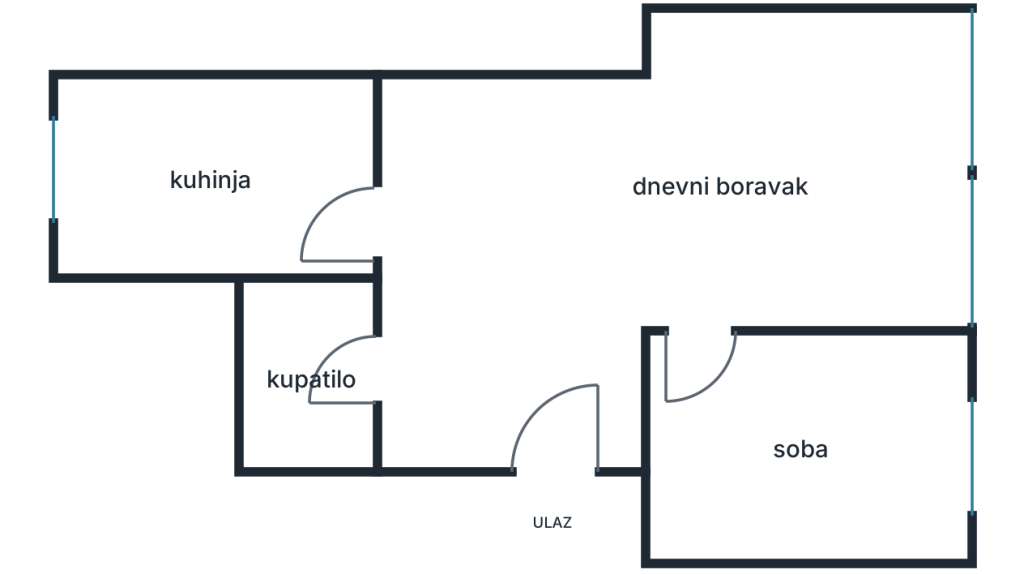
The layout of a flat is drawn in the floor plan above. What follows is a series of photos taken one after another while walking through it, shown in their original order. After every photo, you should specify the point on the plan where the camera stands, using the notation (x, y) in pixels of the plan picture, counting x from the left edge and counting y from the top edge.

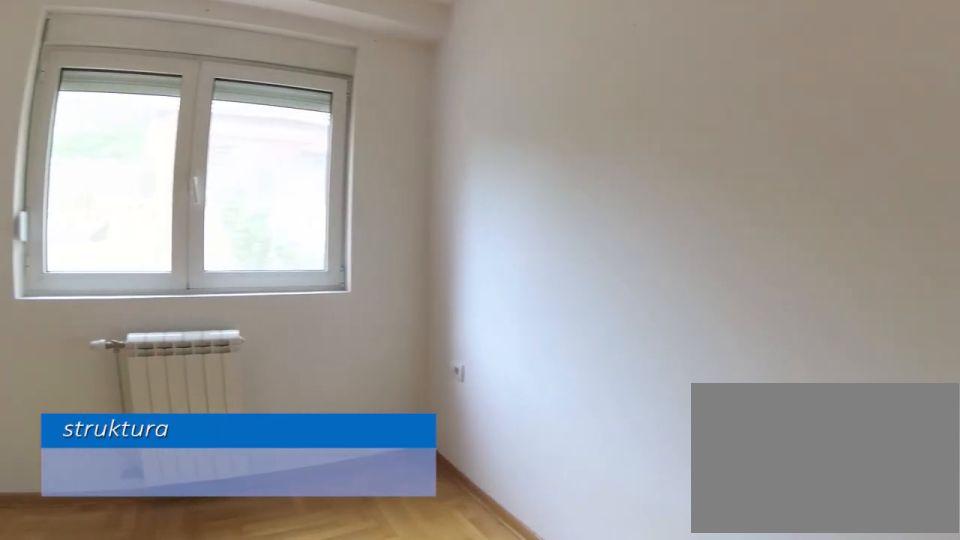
(692, 410)
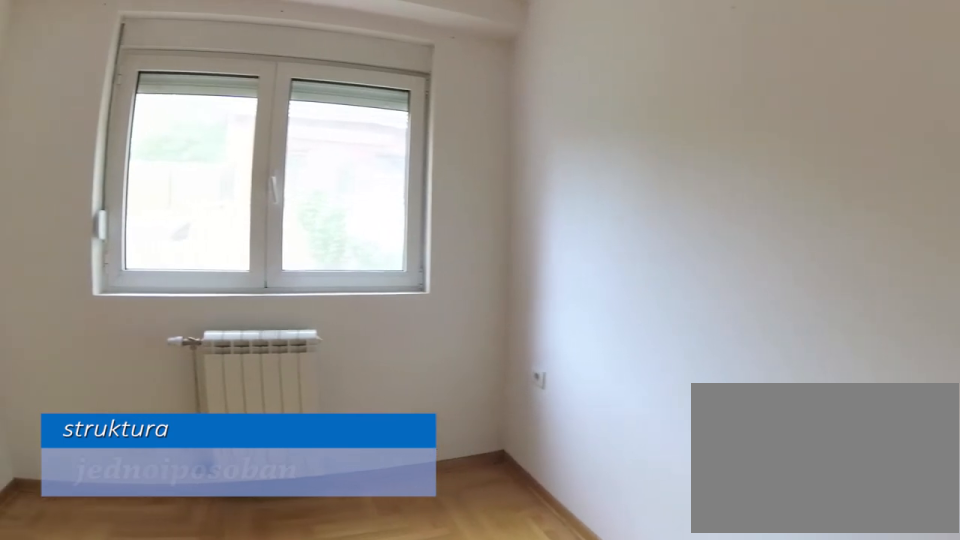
(687, 415)
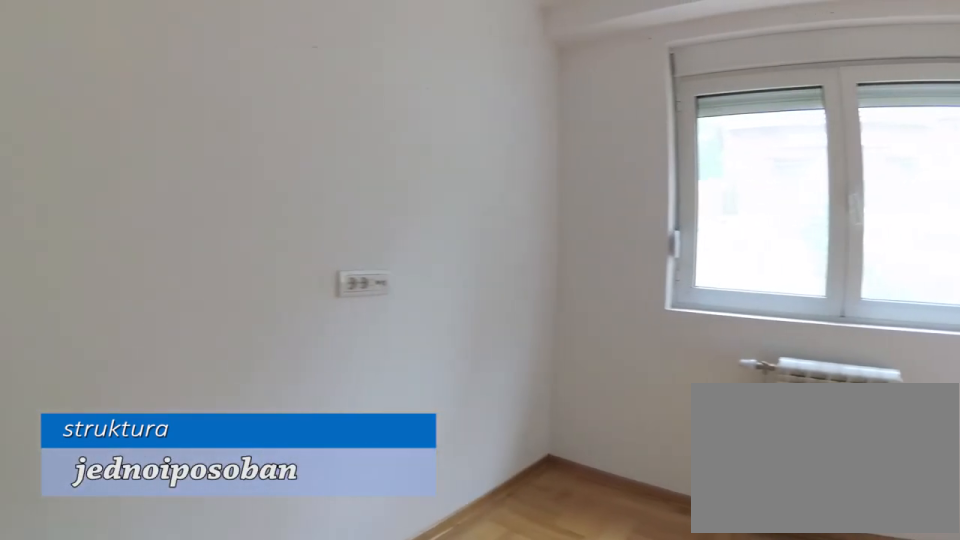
(688, 437)
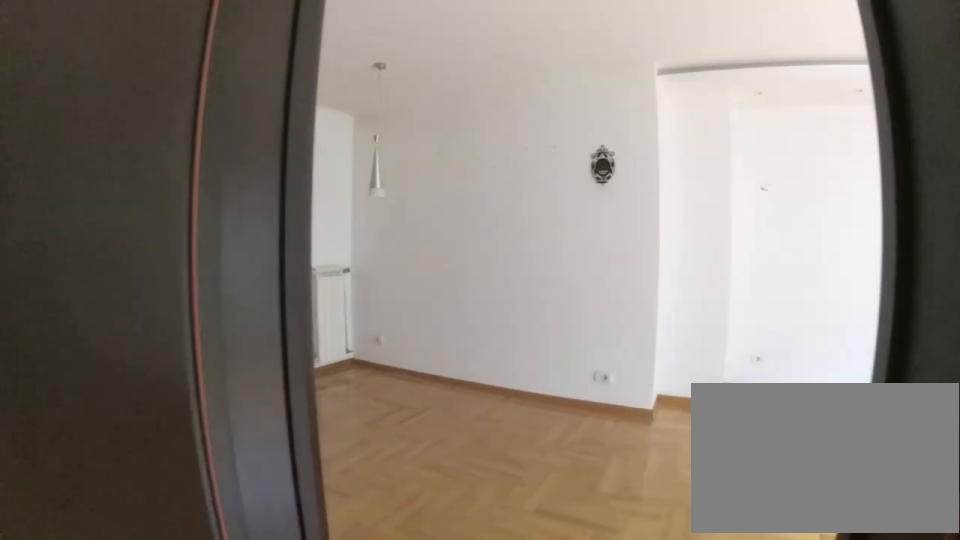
(710, 385)
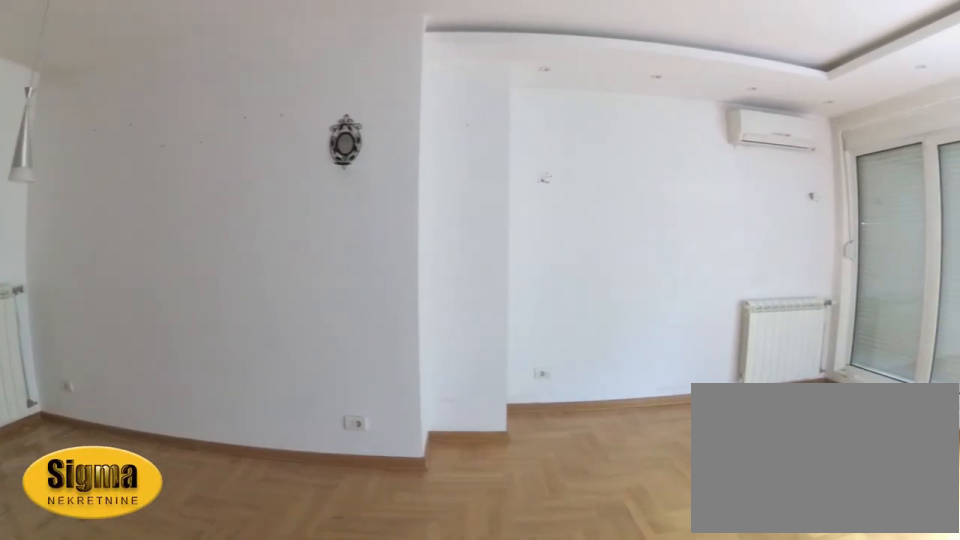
(701, 312)
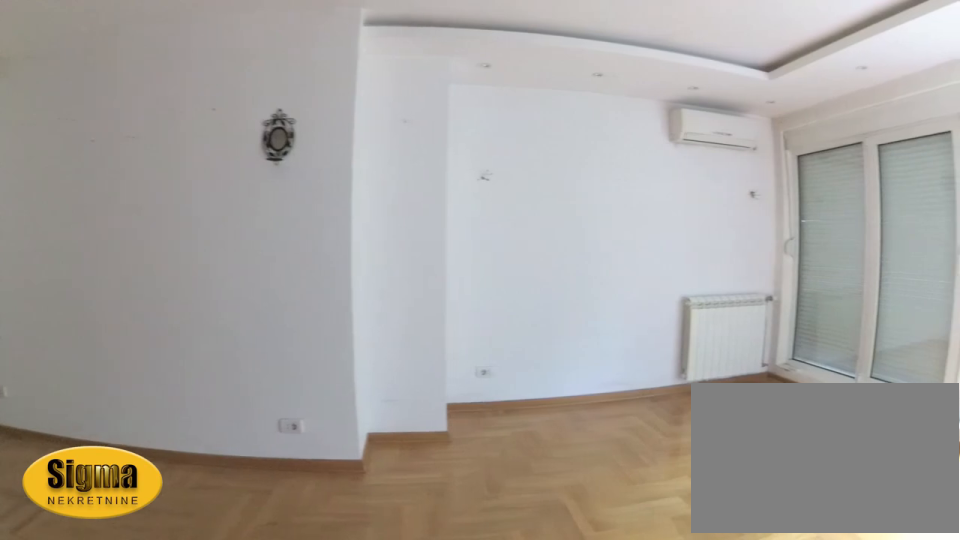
(700, 311)
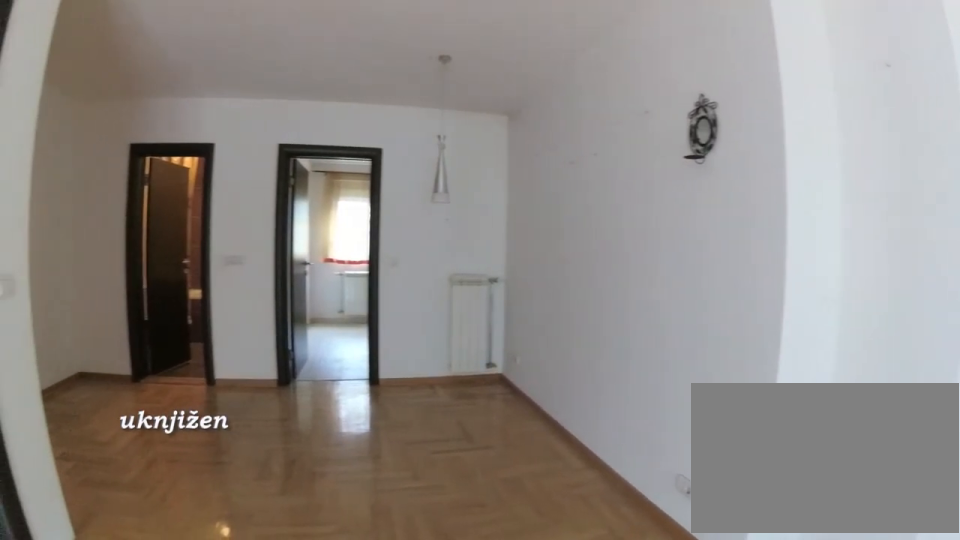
(817, 284)
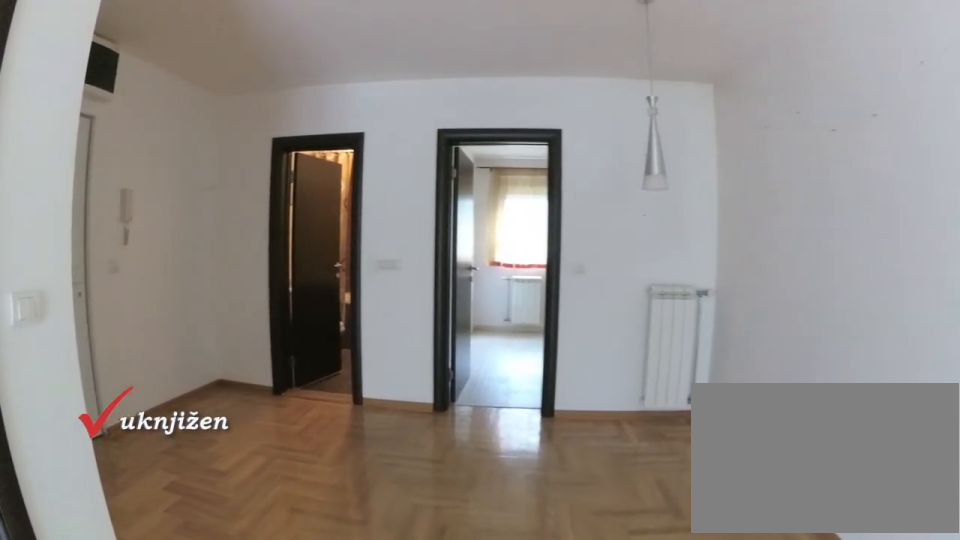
(737, 266)
